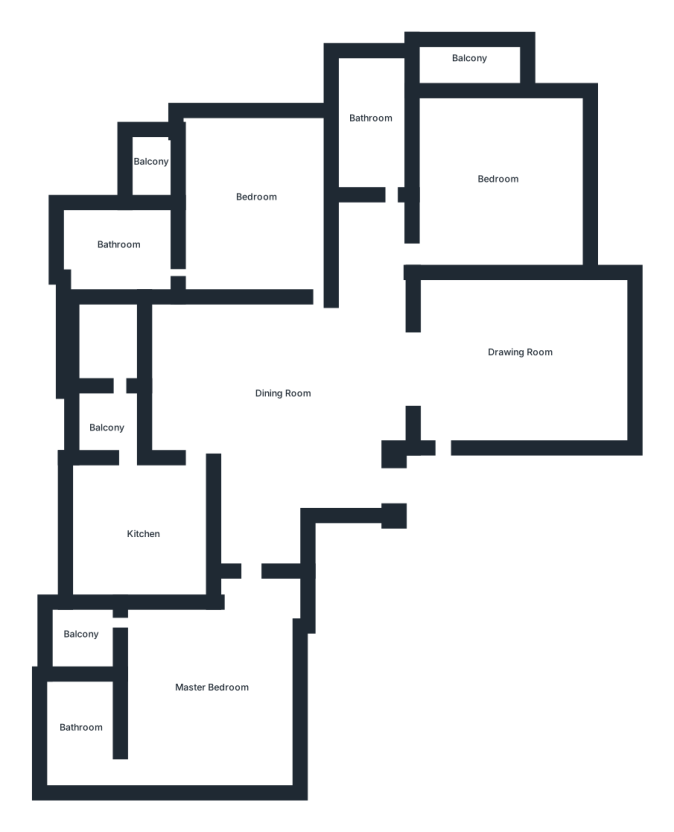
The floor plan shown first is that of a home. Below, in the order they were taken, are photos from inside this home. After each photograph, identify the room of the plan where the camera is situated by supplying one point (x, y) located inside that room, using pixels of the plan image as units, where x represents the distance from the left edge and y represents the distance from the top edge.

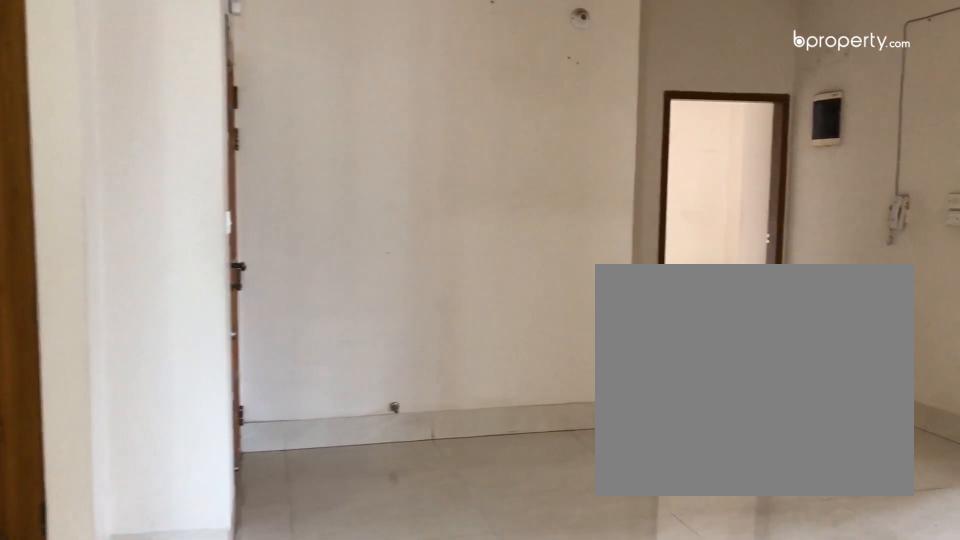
(290, 394)
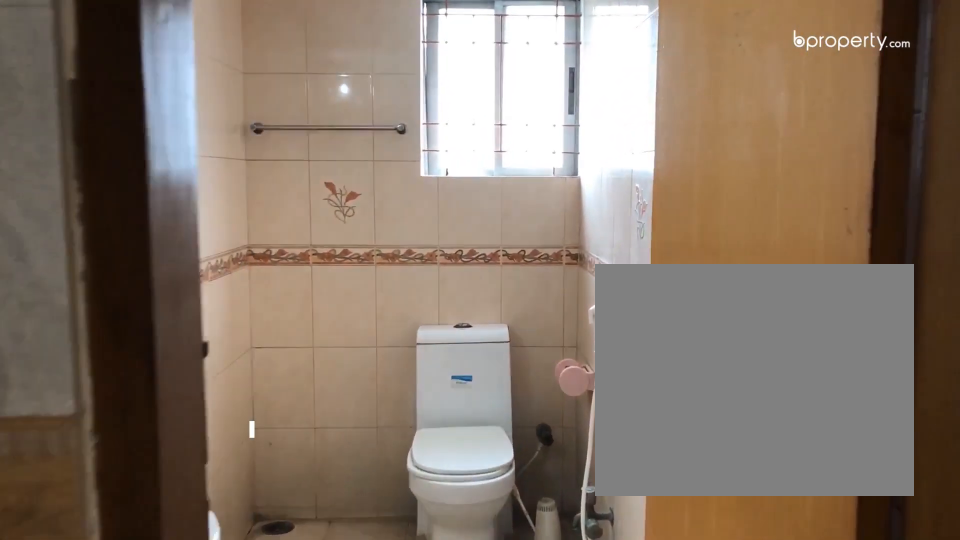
(377, 128)
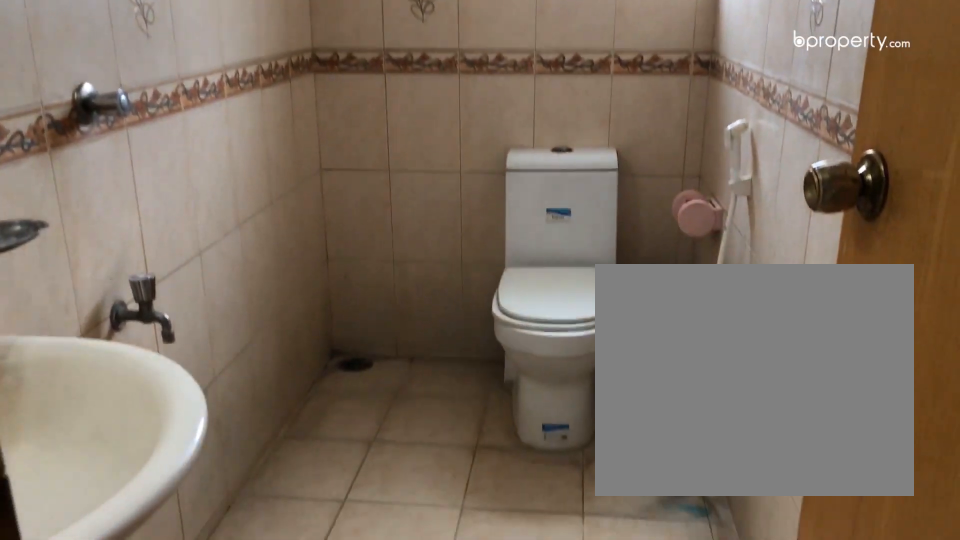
(377, 128)
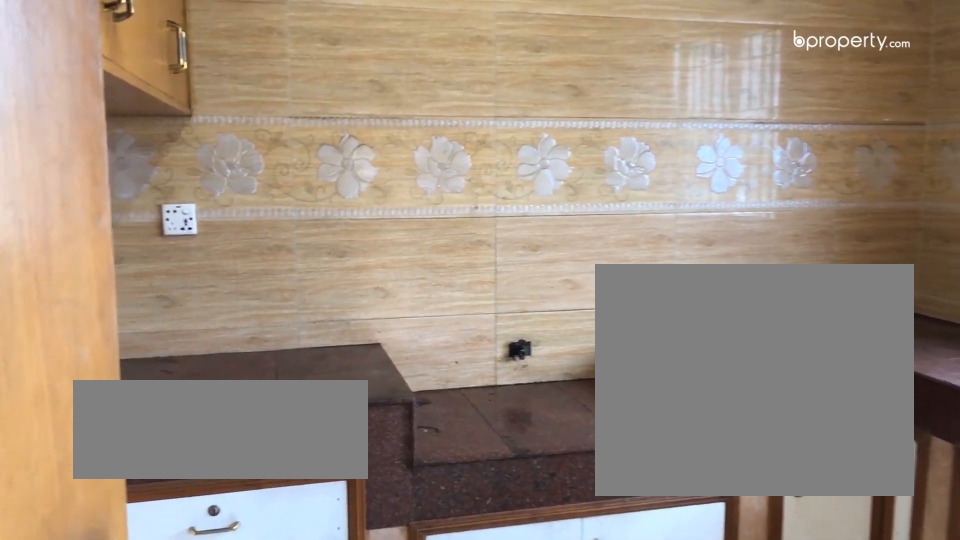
(139, 538)
